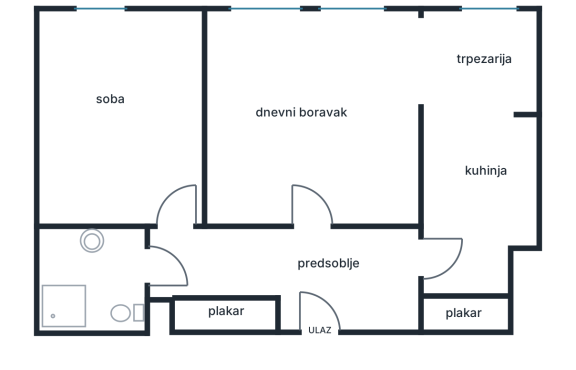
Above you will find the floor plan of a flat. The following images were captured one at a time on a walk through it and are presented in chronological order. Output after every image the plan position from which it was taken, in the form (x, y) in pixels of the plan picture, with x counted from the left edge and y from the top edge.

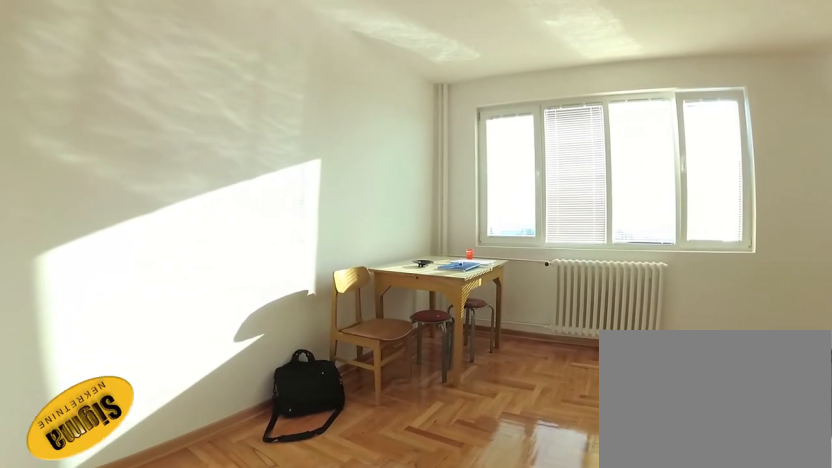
(276, 195)
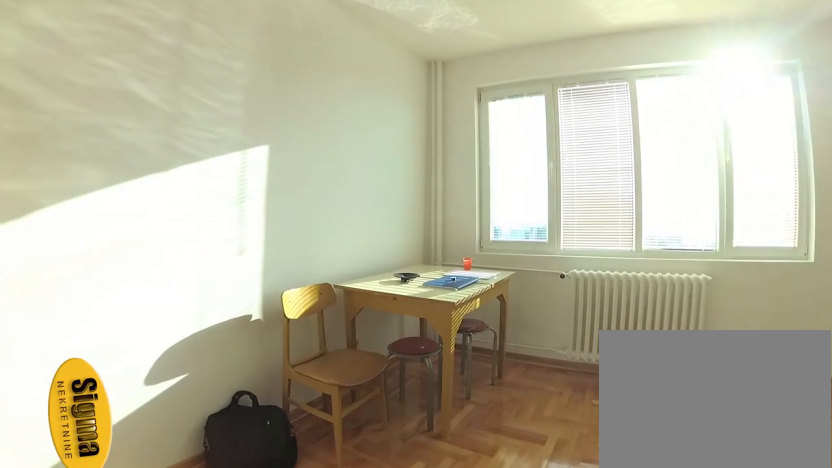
(269, 165)
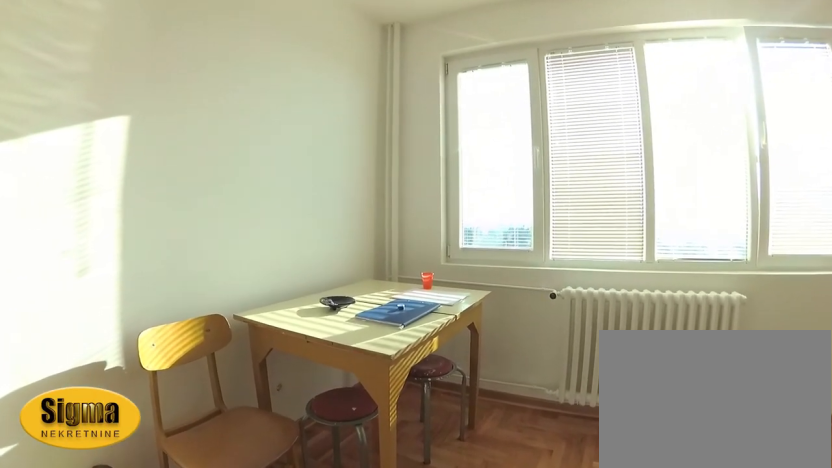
(272, 136)
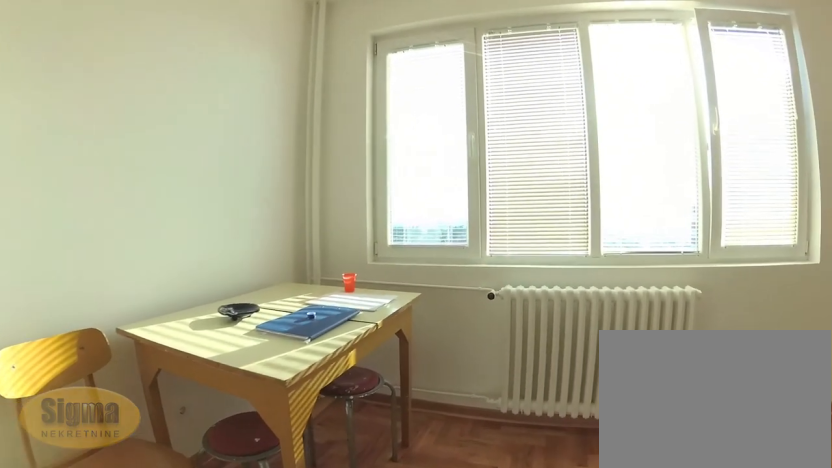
(269, 119)
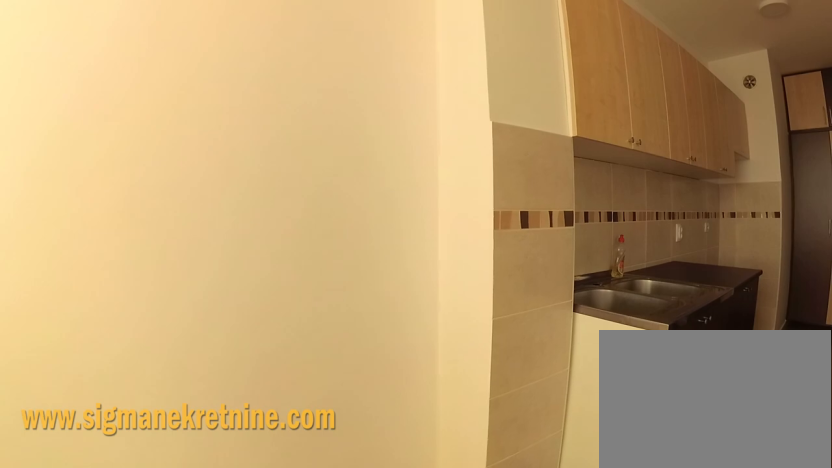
(472, 53)
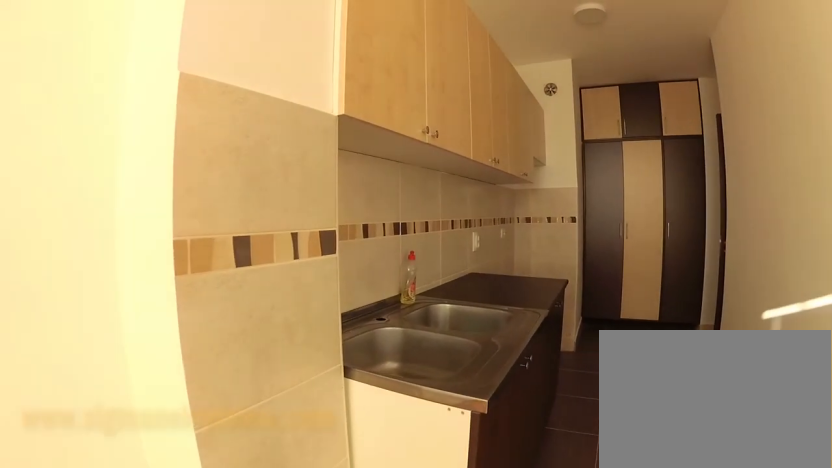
(474, 75)
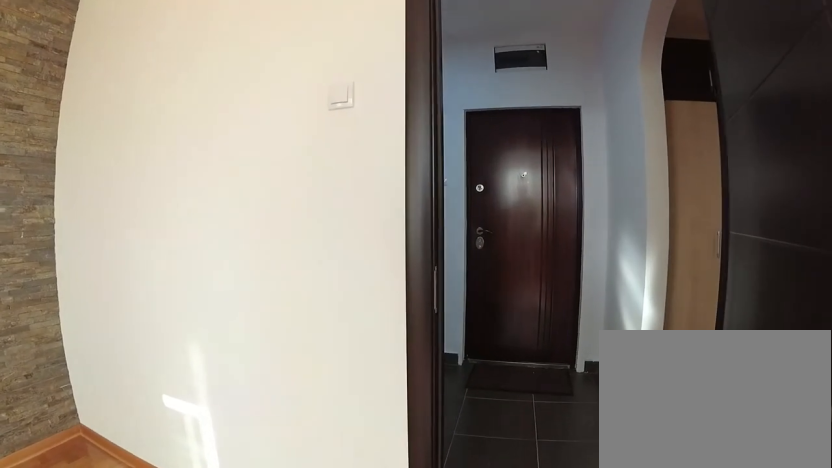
(318, 165)
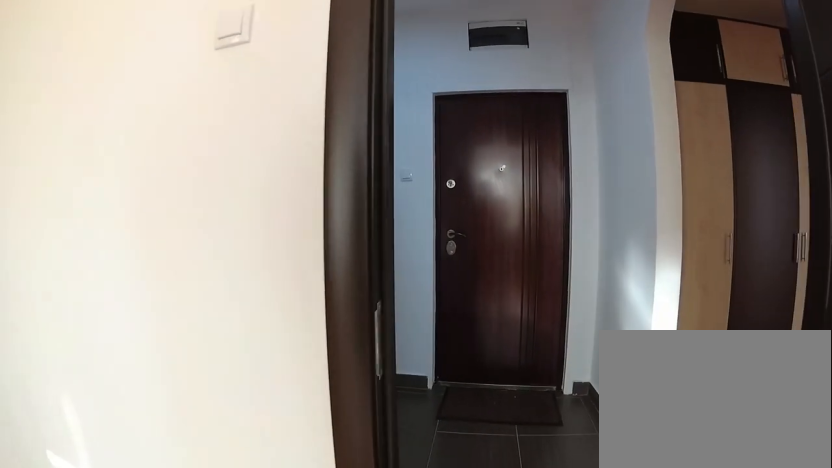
(317, 180)
